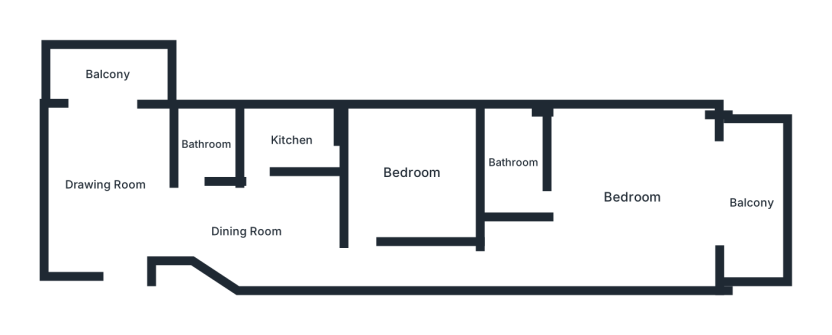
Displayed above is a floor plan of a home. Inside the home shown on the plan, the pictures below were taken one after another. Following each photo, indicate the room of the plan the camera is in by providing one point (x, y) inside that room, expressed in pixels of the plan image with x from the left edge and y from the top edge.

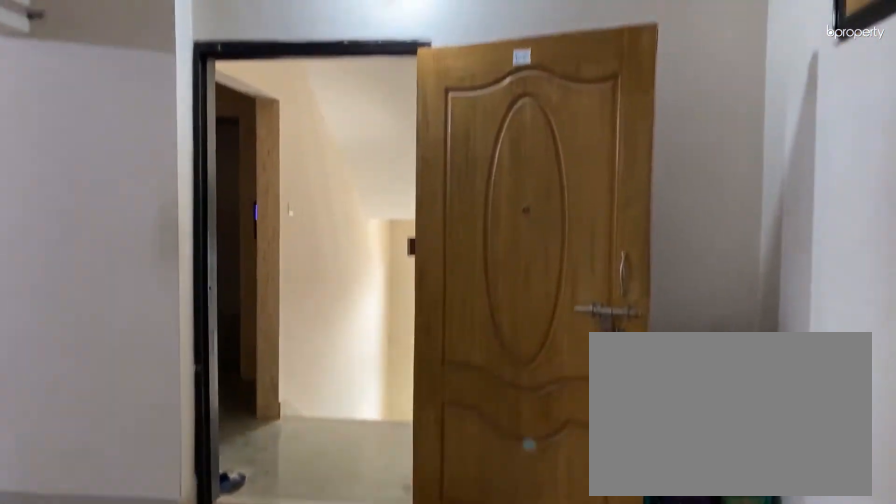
(103, 185)
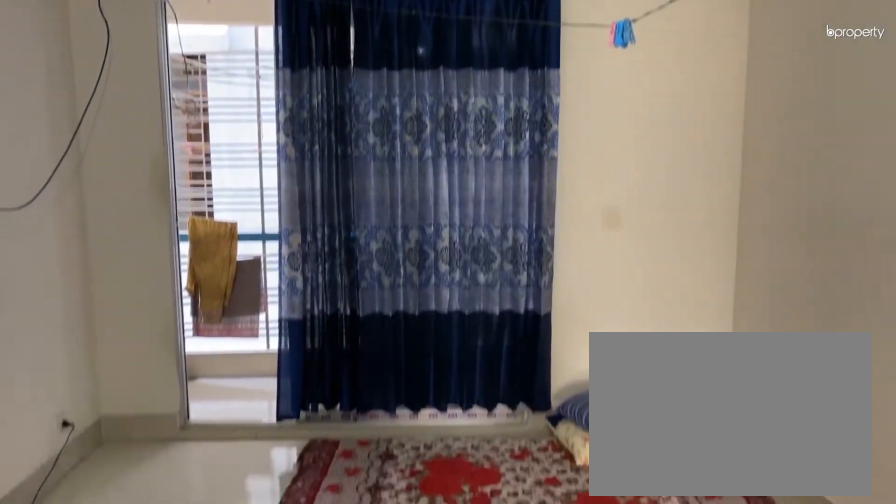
(103, 185)
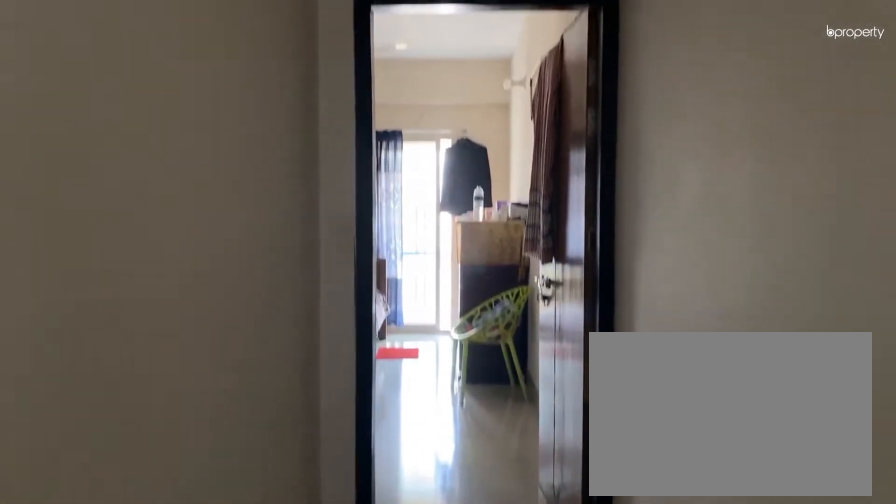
(245, 229)
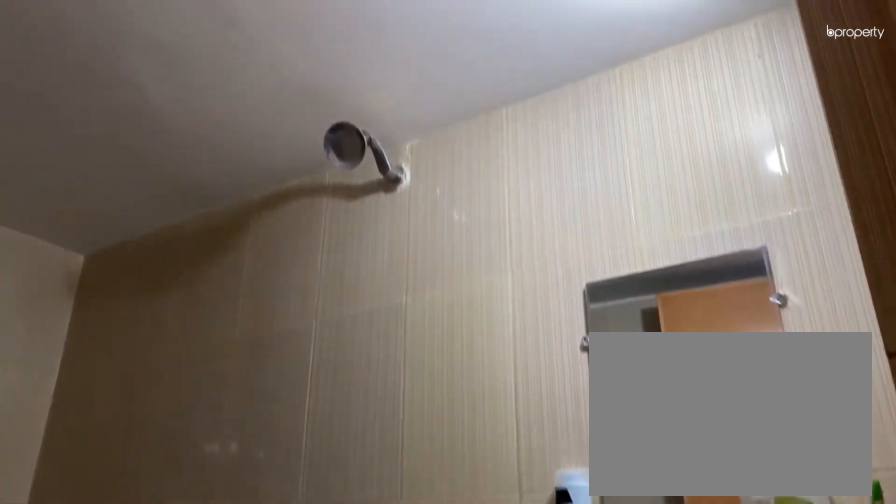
(205, 144)
